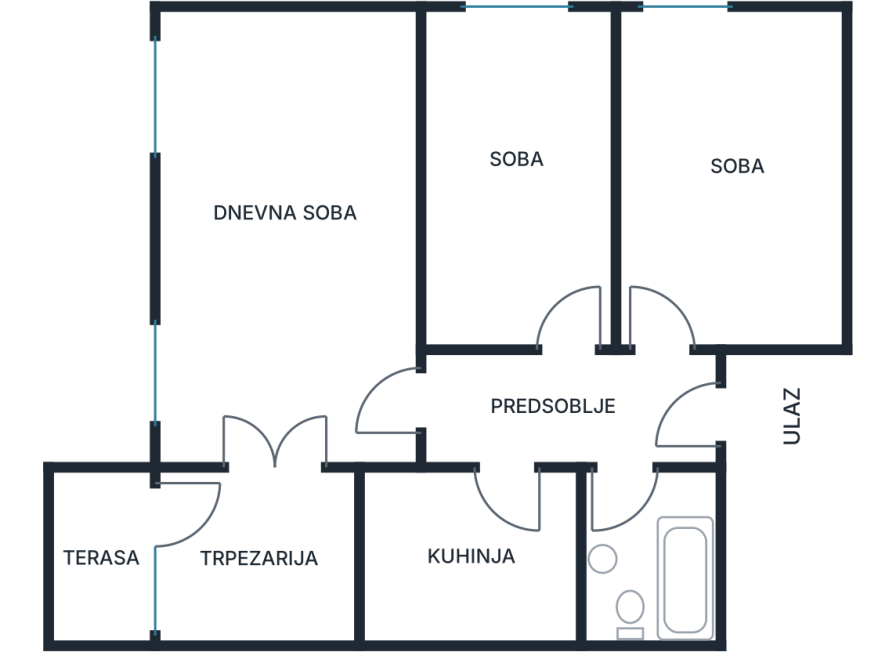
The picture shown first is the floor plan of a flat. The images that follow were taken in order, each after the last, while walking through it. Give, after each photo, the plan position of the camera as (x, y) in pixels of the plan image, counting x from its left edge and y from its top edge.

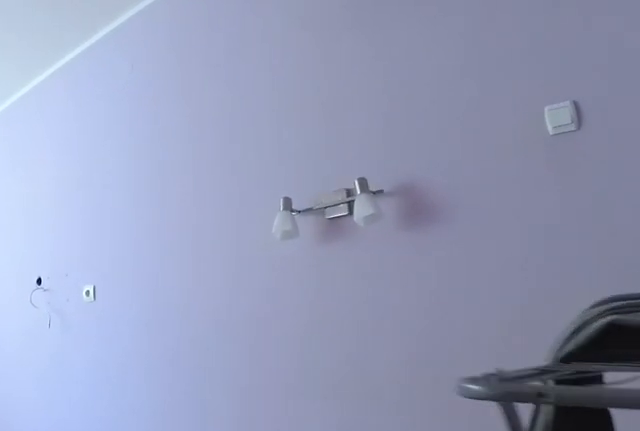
(681, 297)
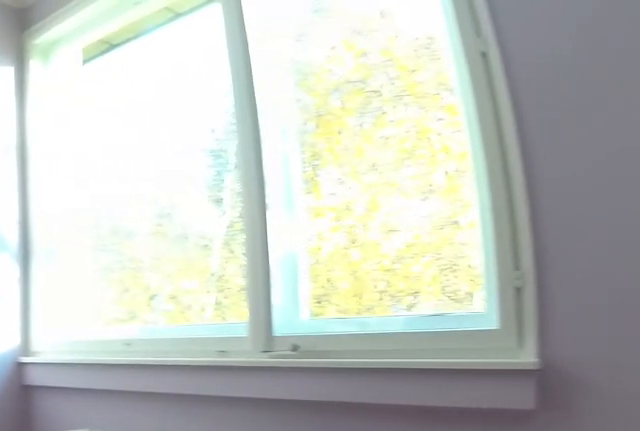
(825, 111)
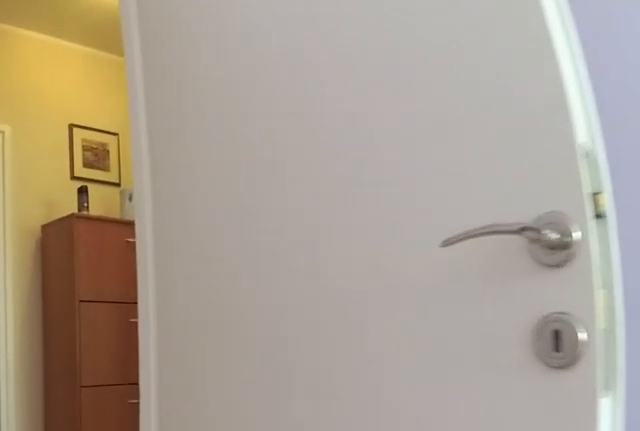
(737, 264)
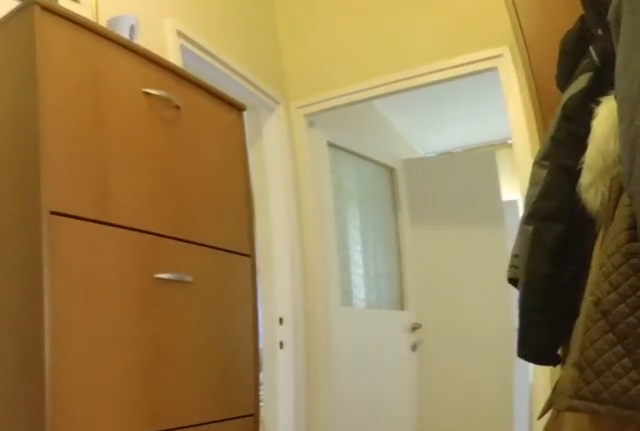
(663, 401)
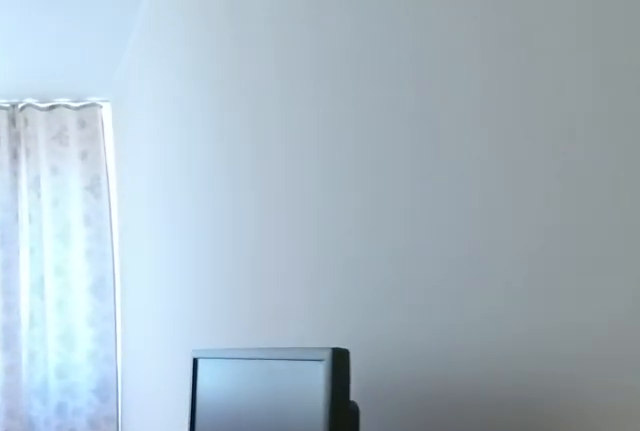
(559, 281)
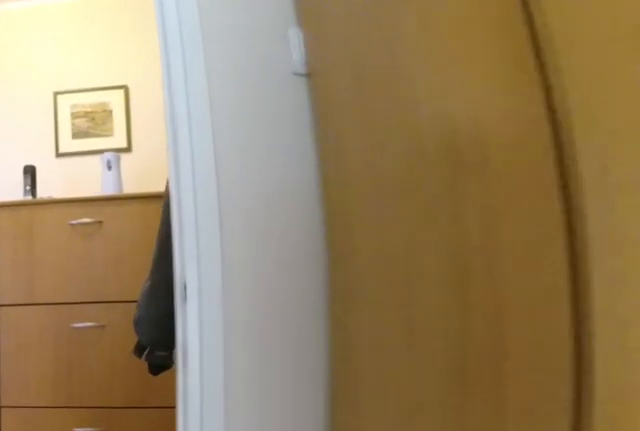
(554, 261)
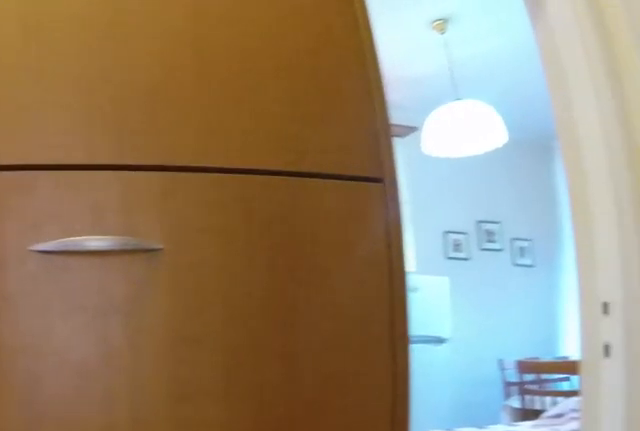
(570, 390)
